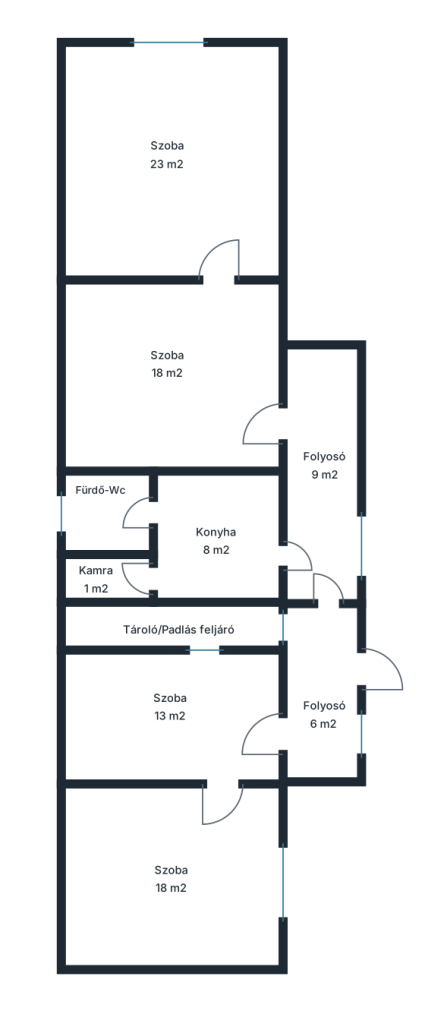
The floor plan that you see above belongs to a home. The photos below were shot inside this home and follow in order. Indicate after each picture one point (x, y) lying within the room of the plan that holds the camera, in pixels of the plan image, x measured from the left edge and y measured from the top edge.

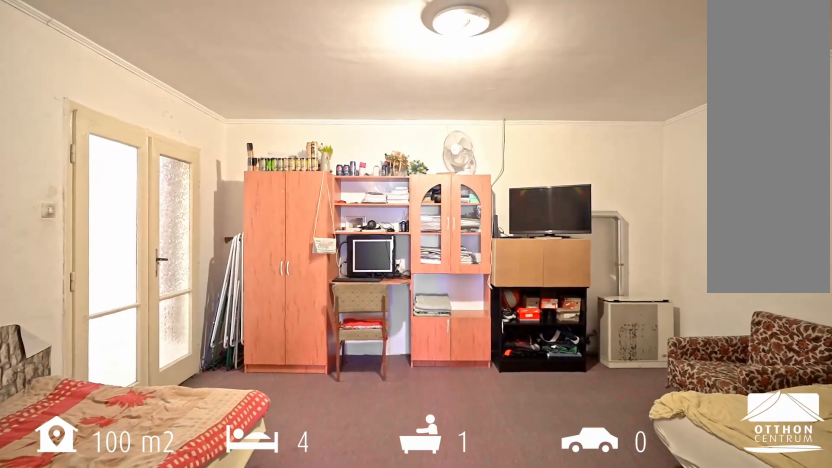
(174, 384)
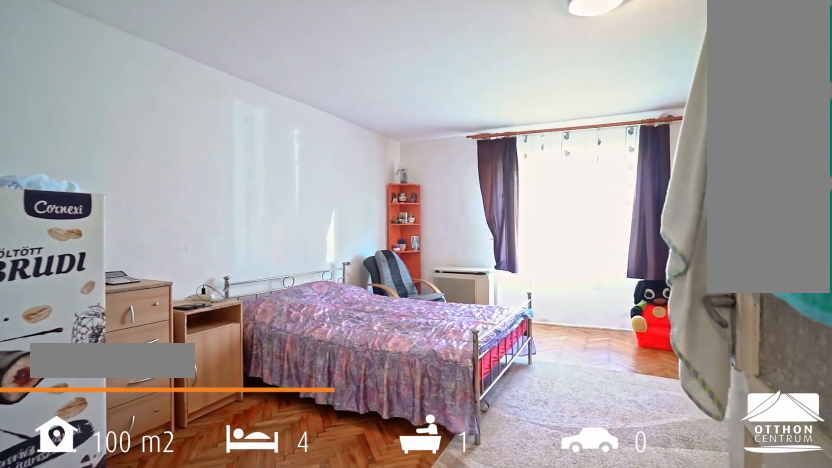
(170, 159)
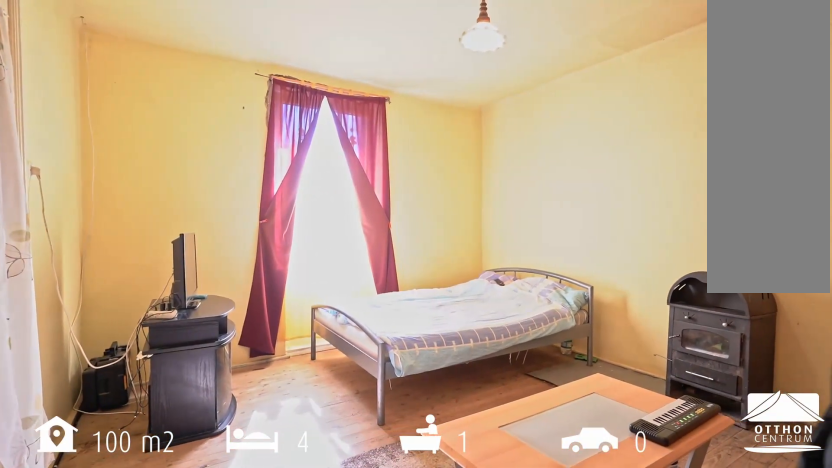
(164, 868)
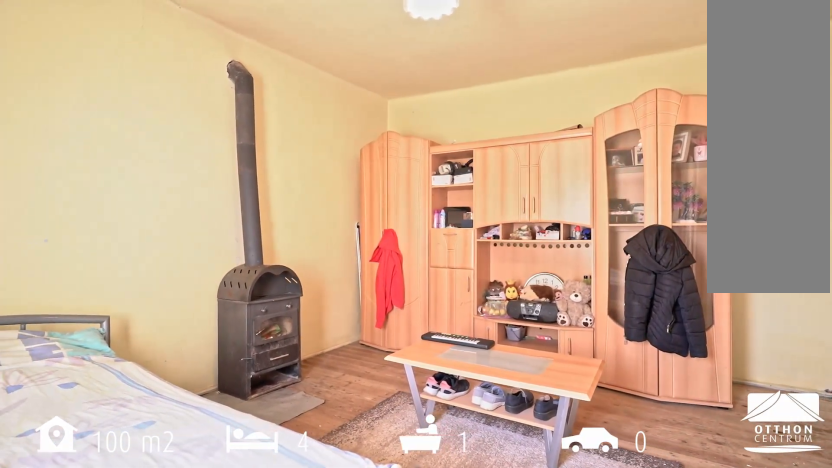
(164, 868)
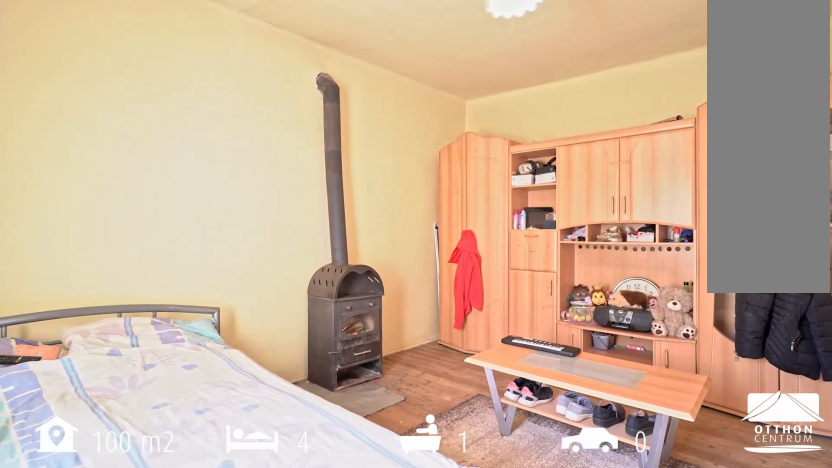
(164, 868)
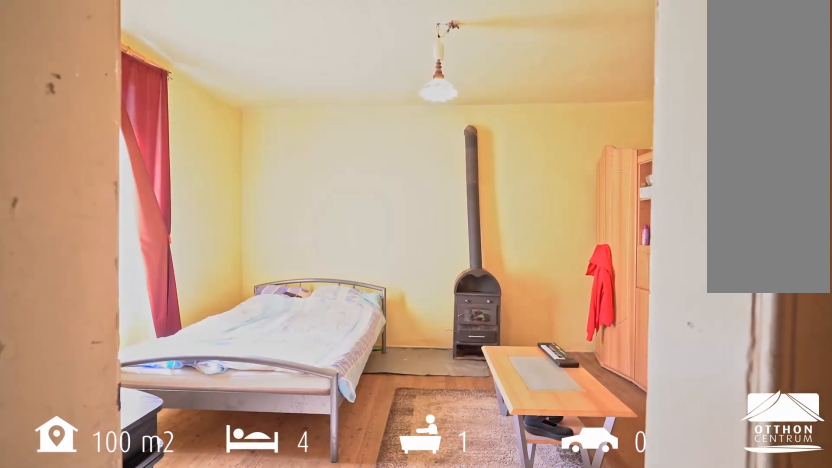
(164, 868)
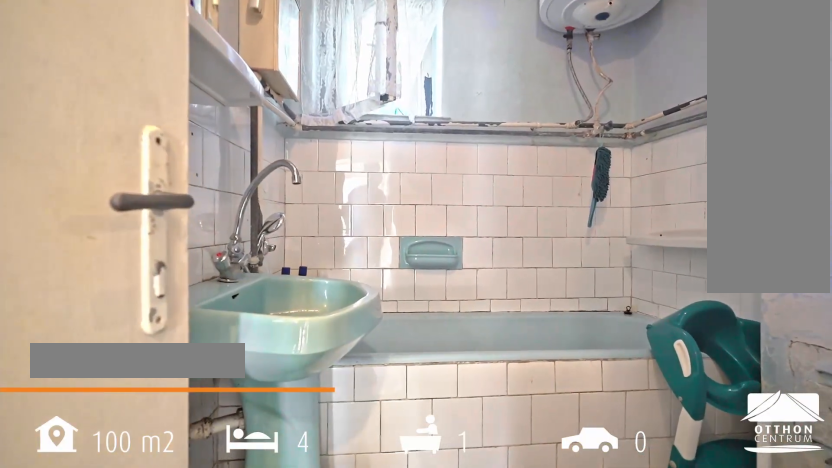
(113, 509)
